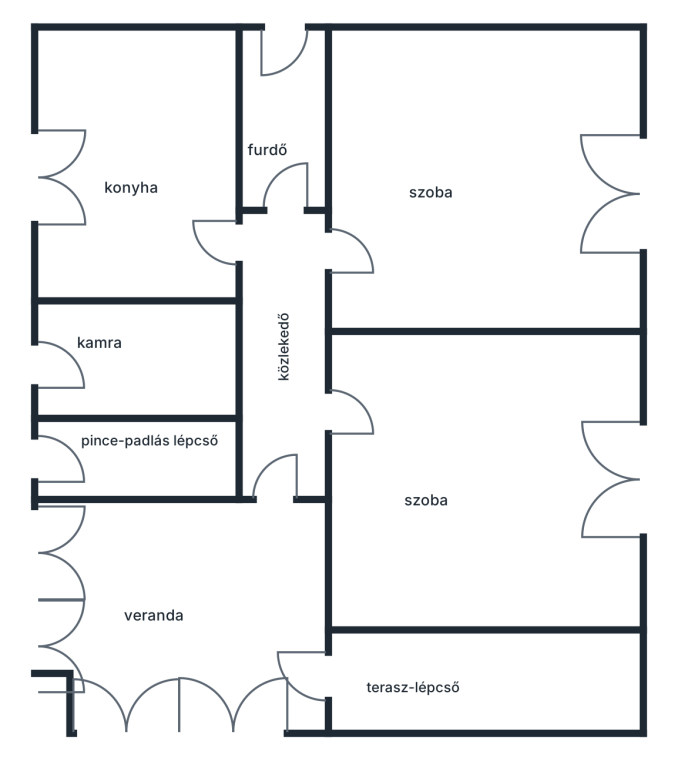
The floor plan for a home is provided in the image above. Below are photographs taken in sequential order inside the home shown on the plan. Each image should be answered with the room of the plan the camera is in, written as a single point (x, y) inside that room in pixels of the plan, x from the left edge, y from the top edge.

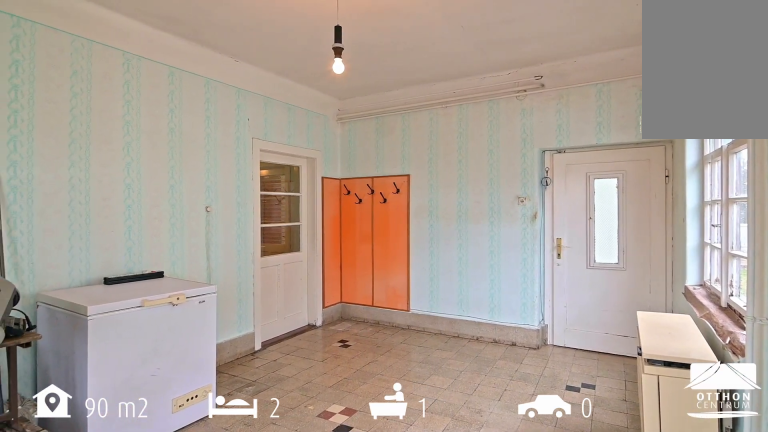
(233, 604)
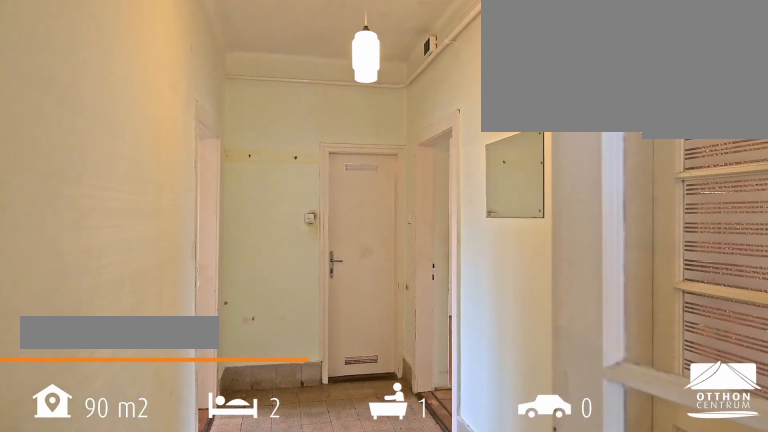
(277, 406)
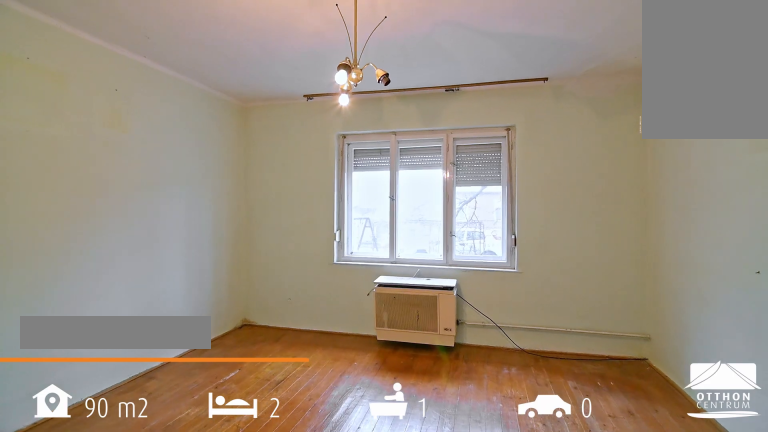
(486, 484)
